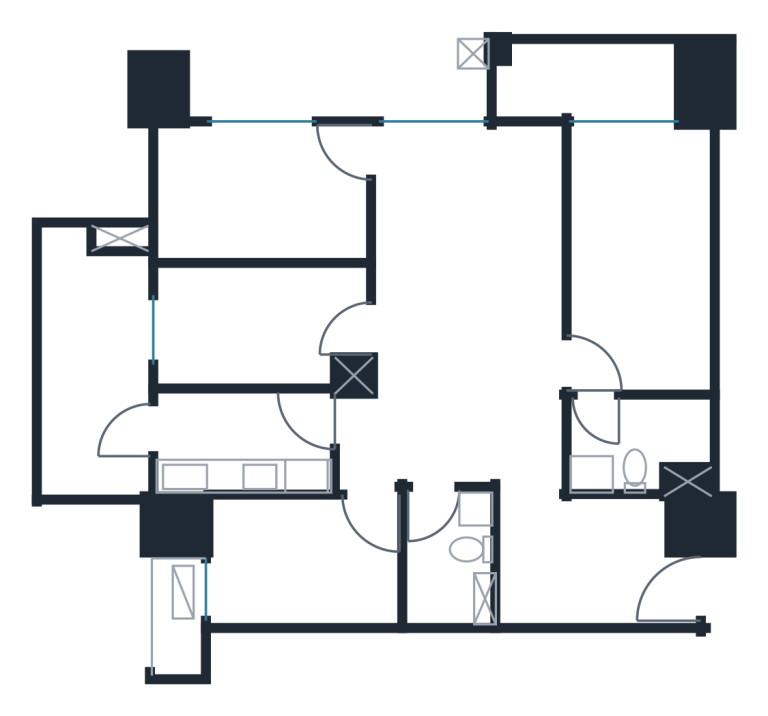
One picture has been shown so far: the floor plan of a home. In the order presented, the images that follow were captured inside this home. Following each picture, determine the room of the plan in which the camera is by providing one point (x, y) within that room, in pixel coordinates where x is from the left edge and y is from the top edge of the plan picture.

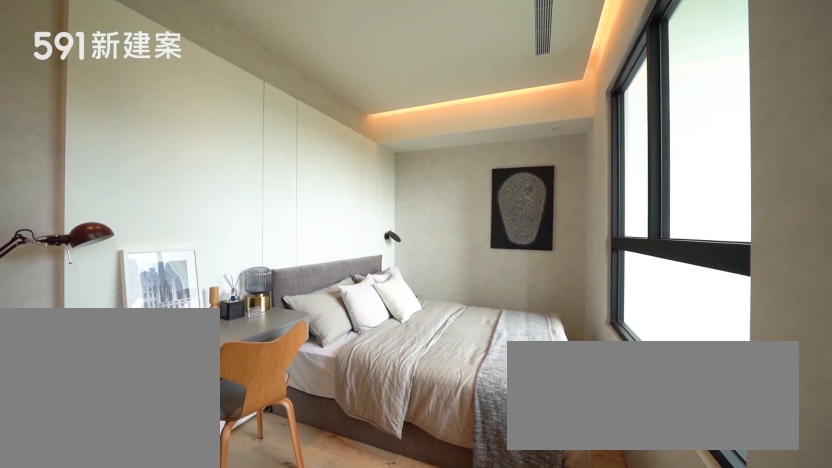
(257, 196)
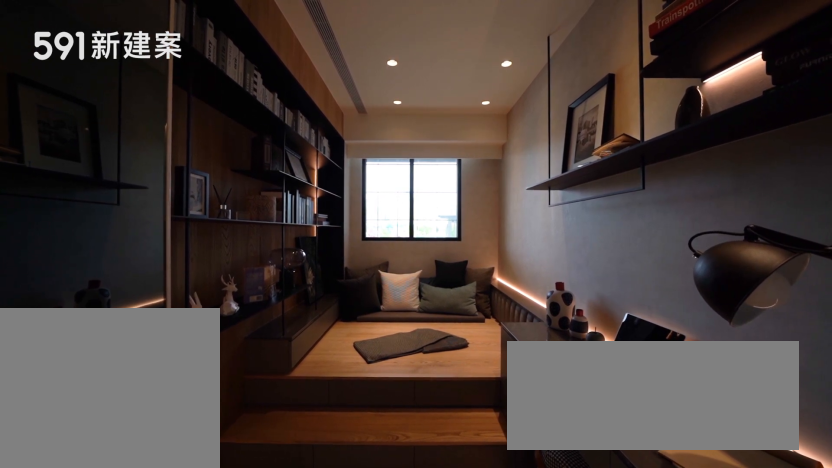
(251, 326)
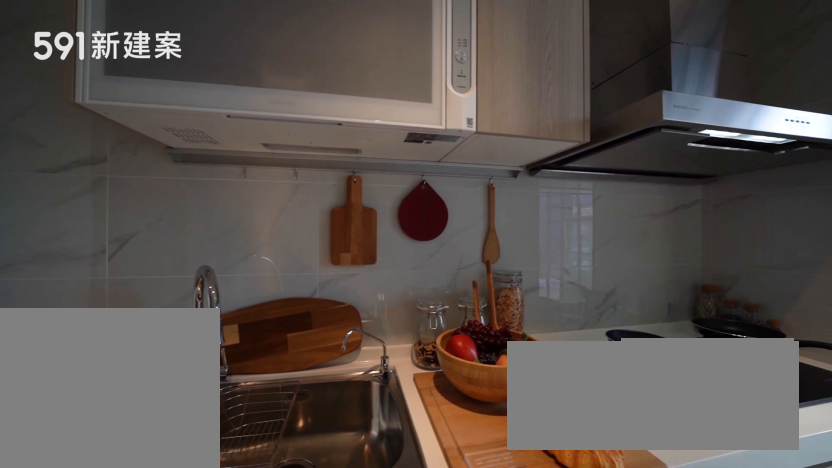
(241, 444)
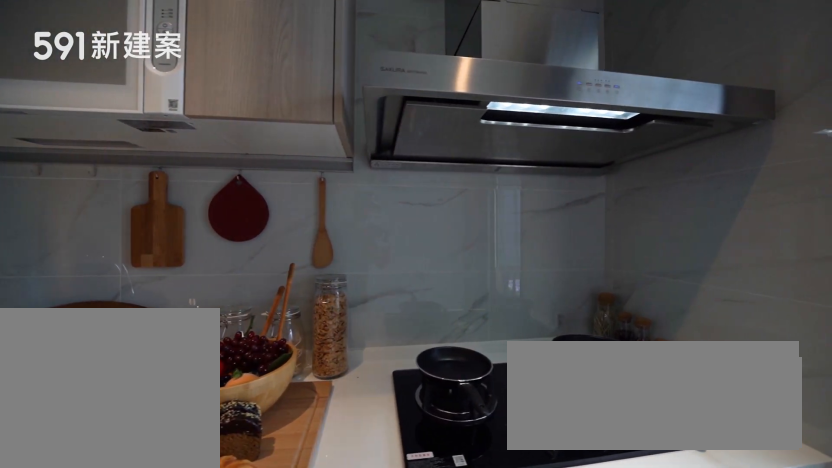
(241, 444)
